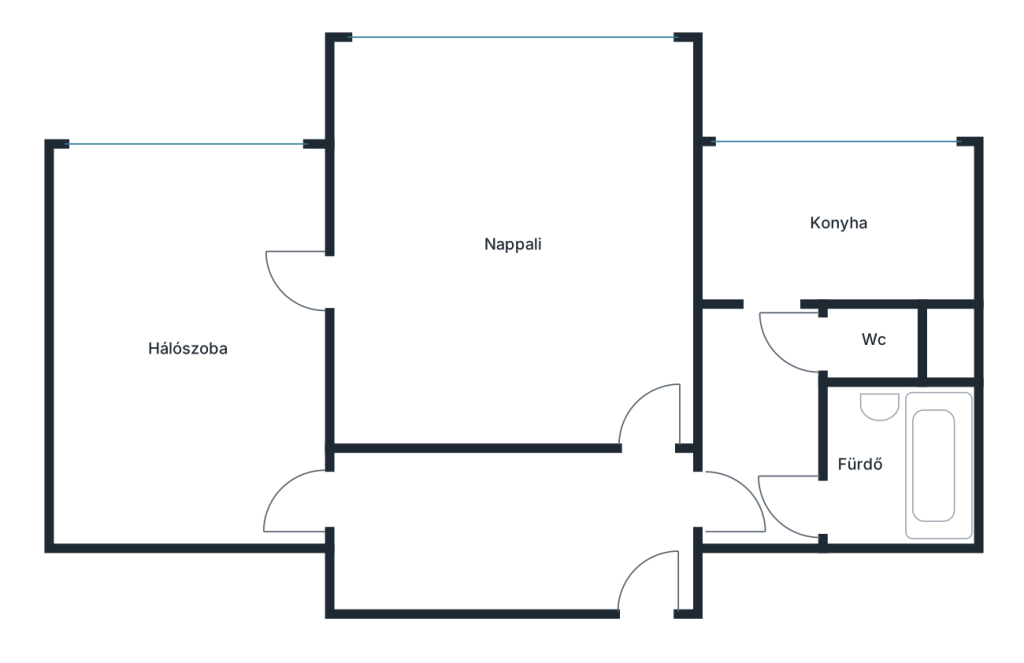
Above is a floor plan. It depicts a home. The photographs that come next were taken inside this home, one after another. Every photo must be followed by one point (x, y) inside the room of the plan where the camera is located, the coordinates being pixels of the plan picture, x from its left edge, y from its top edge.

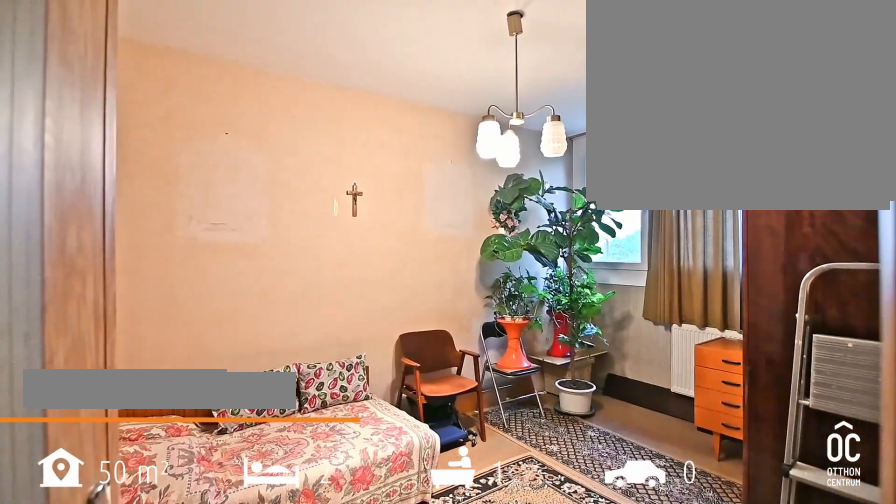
(190, 354)
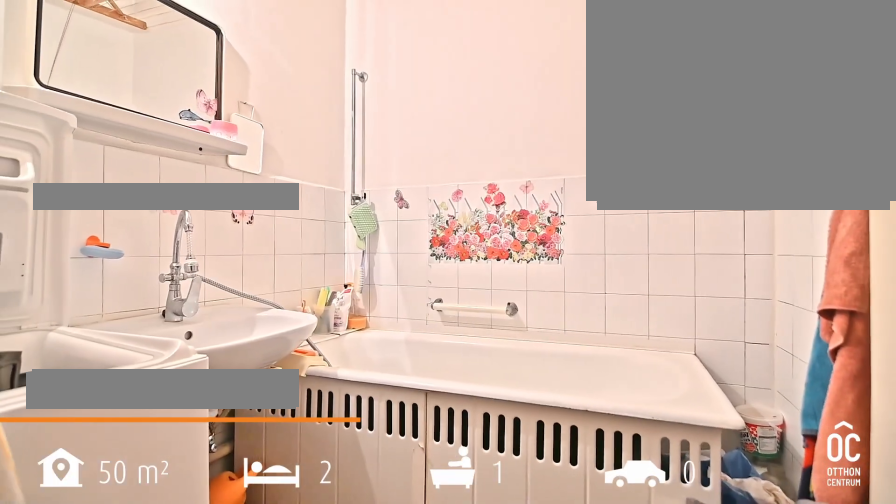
(895, 469)
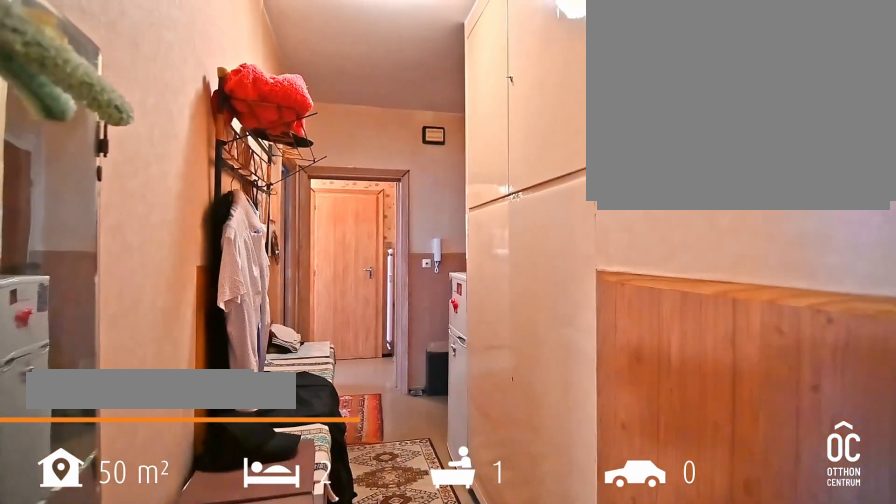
(525, 524)
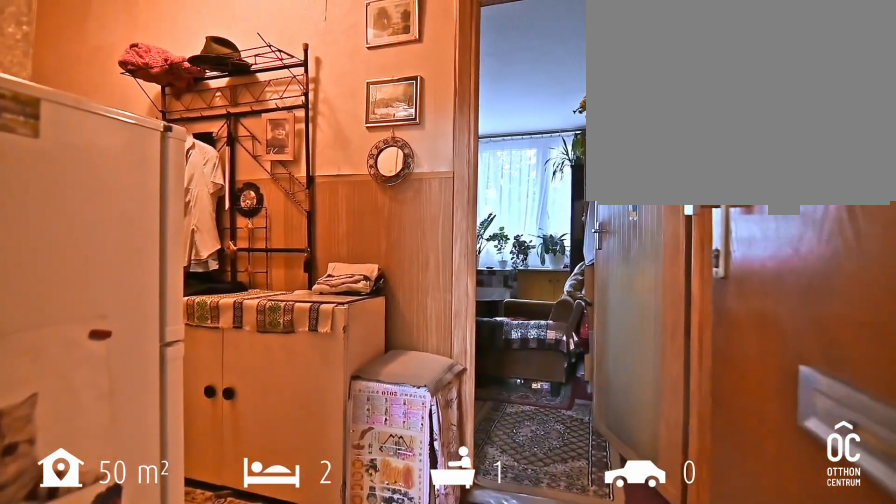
(525, 524)
